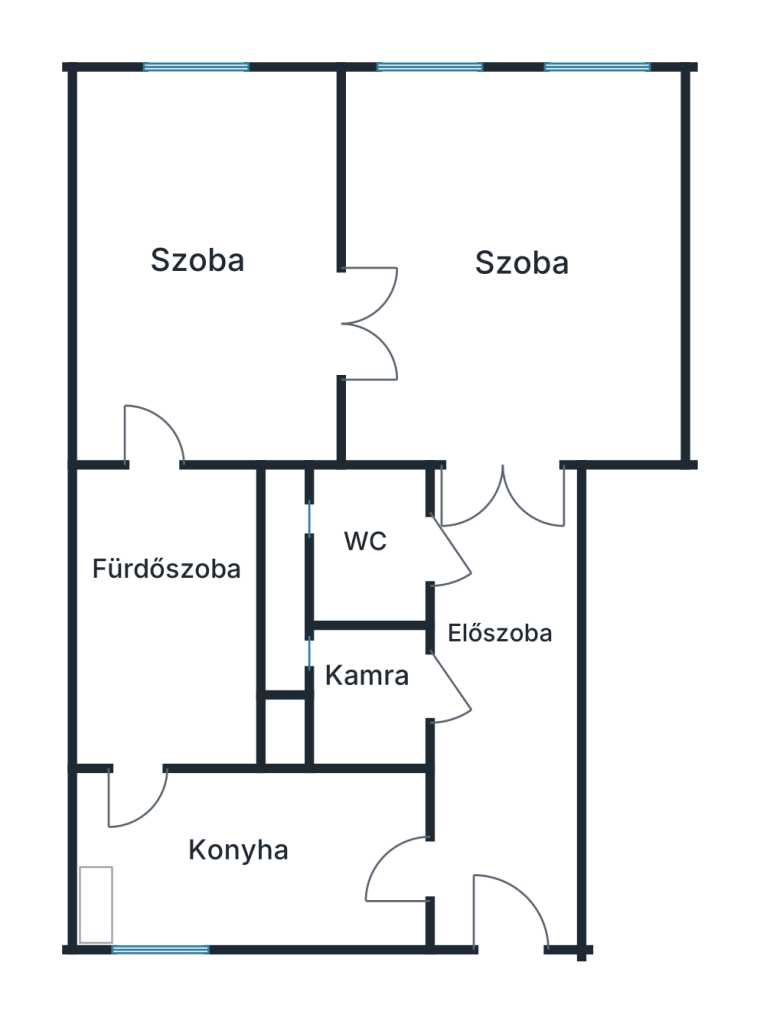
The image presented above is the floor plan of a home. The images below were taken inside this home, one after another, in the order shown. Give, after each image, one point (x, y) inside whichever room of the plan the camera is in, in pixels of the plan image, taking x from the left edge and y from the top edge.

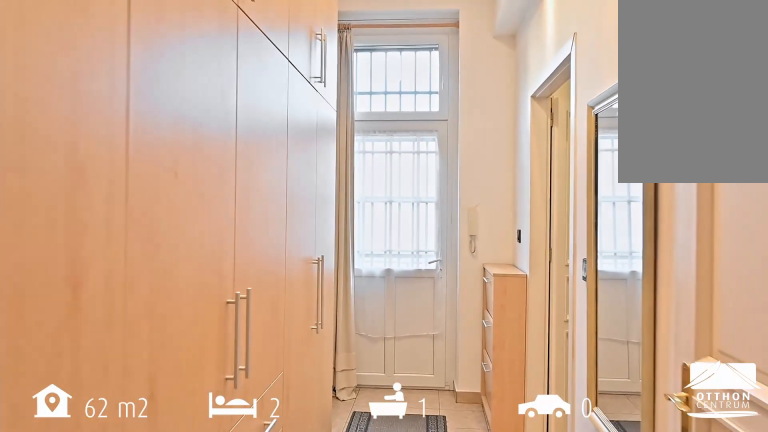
(503, 710)
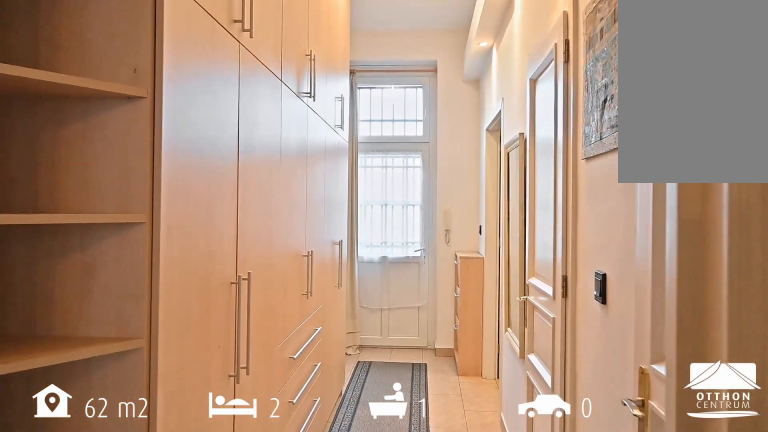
(503, 710)
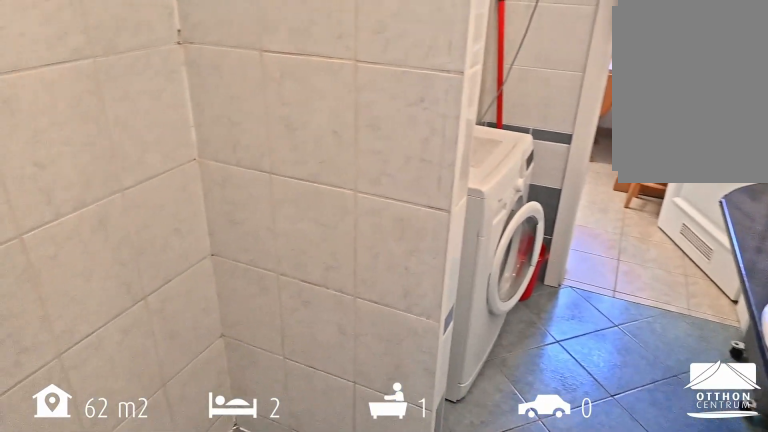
(169, 624)
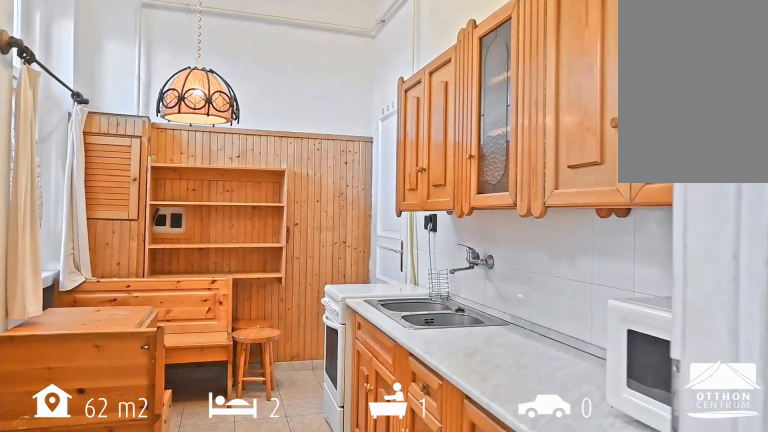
(253, 861)
